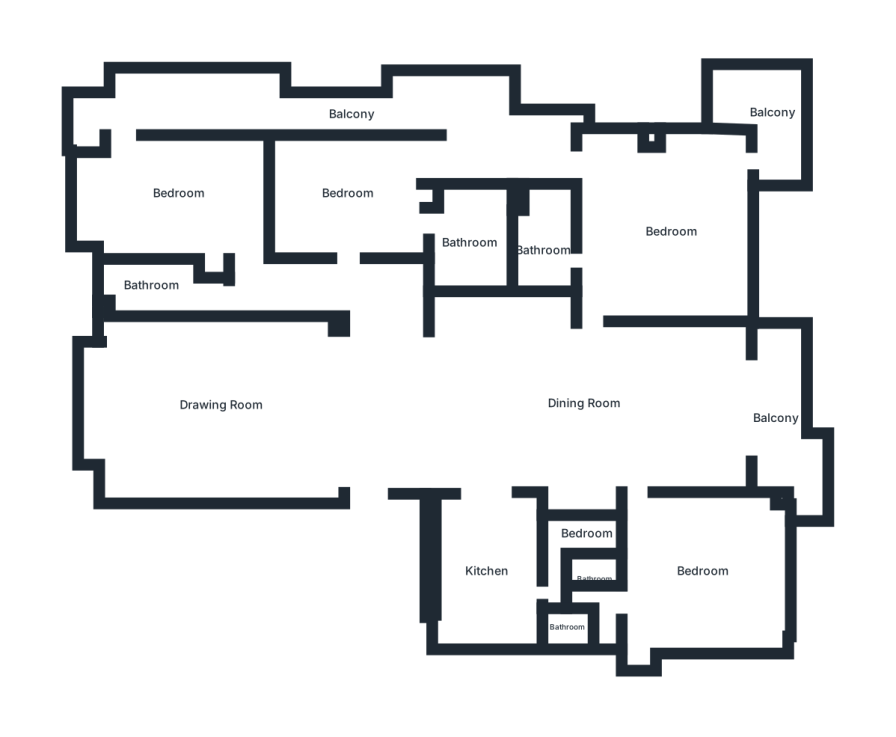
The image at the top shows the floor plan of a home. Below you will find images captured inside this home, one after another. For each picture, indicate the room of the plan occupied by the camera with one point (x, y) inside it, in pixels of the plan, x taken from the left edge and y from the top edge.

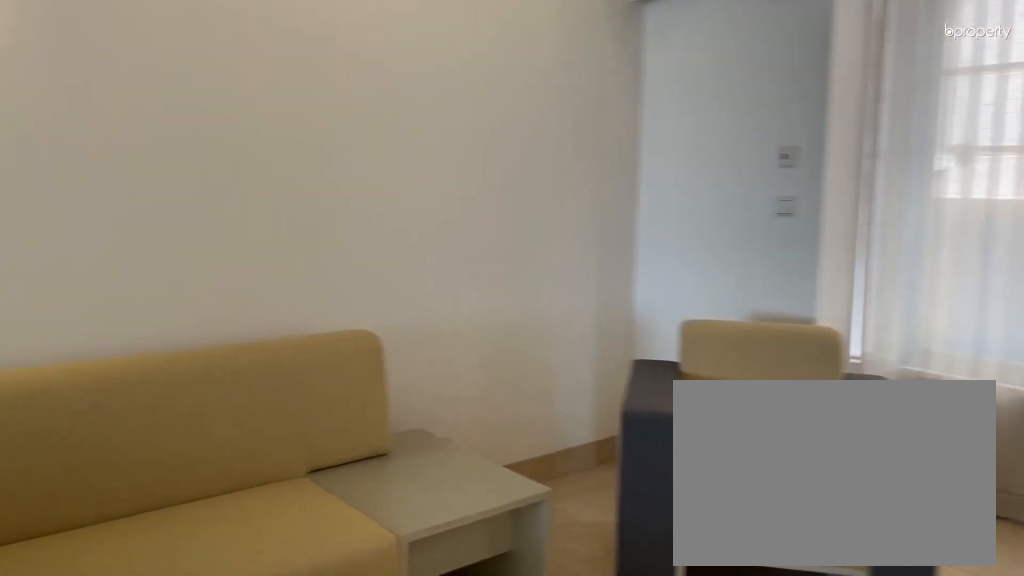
(224, 413)
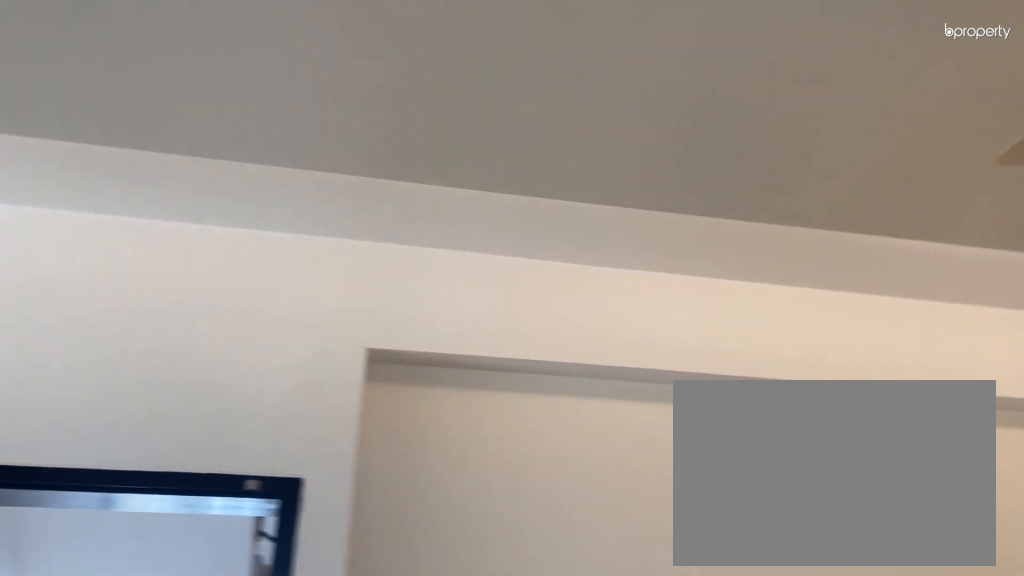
(224, 413)
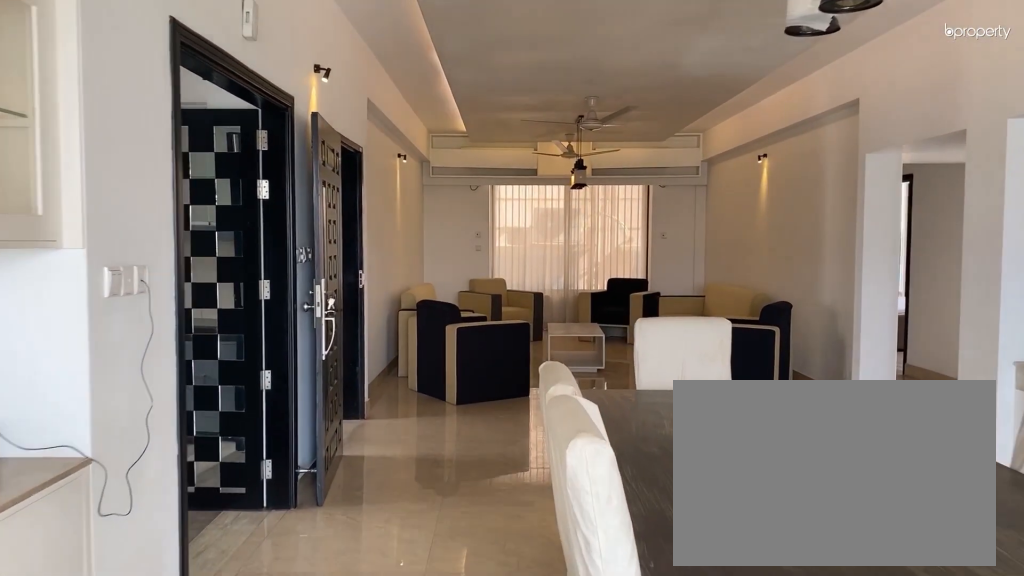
(580, 403)
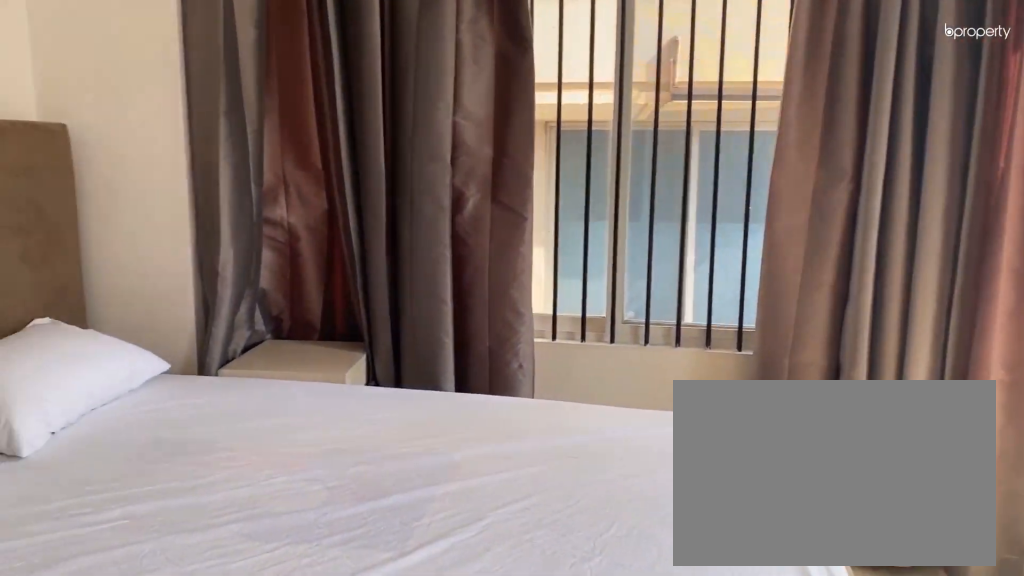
(177, 197)
